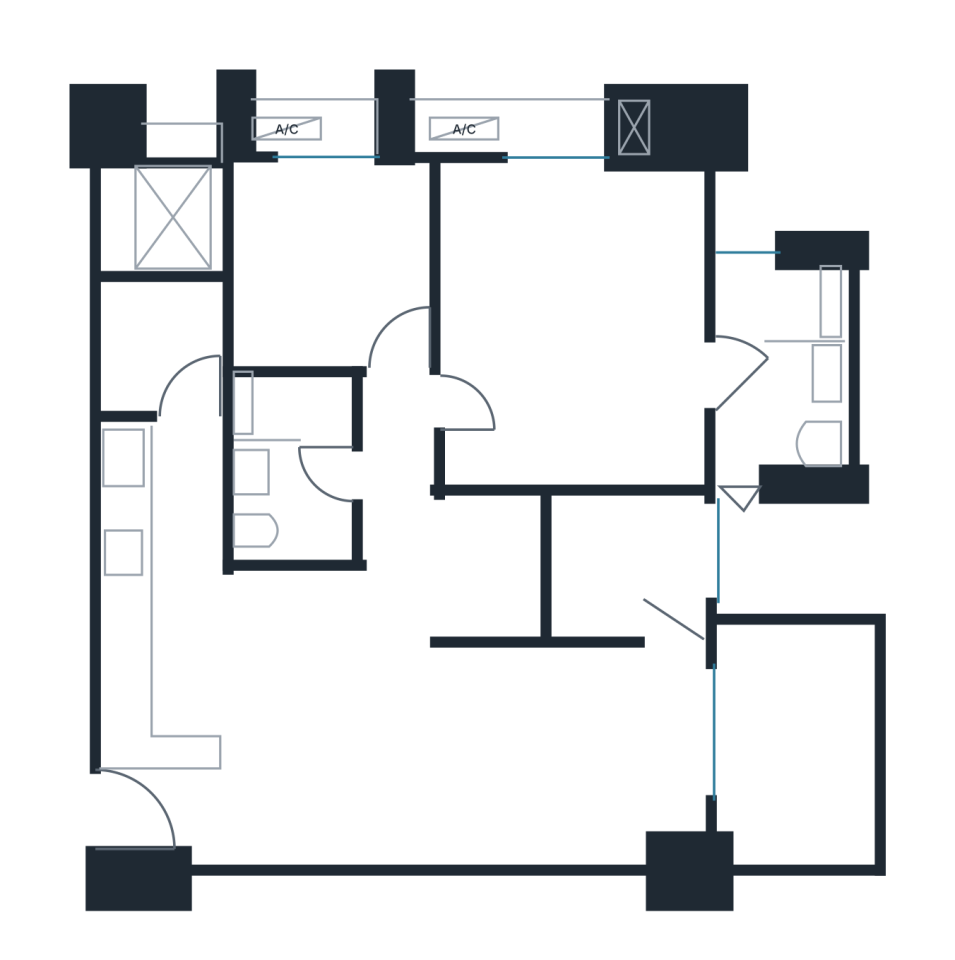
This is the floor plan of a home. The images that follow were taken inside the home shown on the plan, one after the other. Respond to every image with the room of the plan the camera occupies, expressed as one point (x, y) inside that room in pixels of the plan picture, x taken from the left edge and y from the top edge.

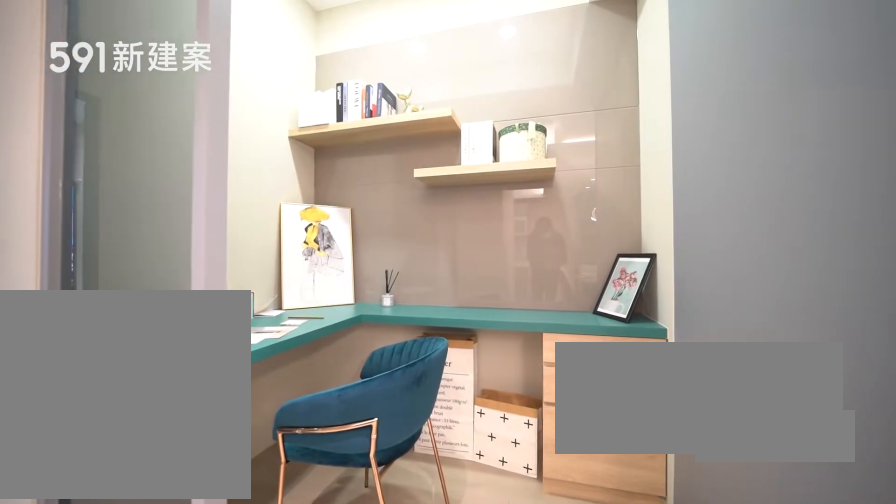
(492, 561)
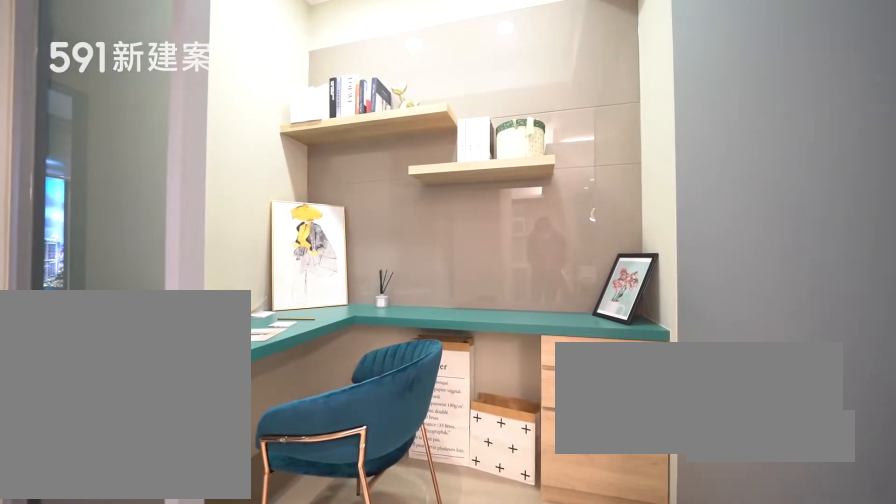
(492, 561)
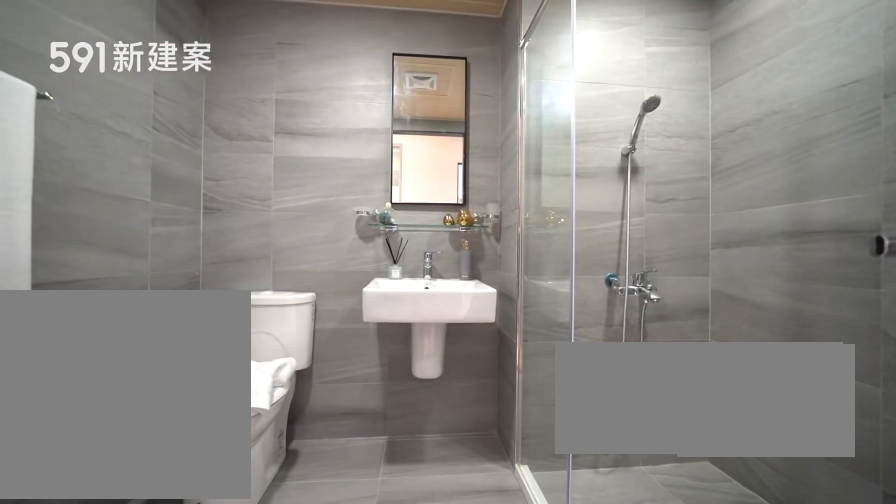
(290, 469)
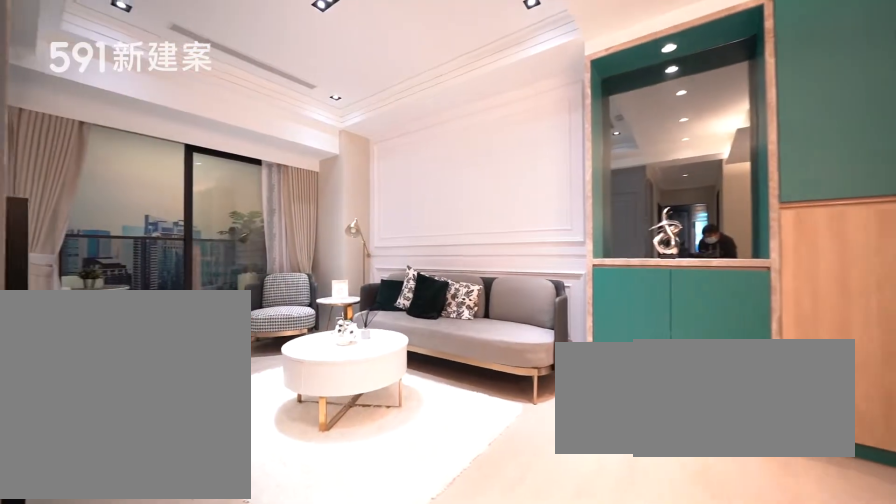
(567, 751)
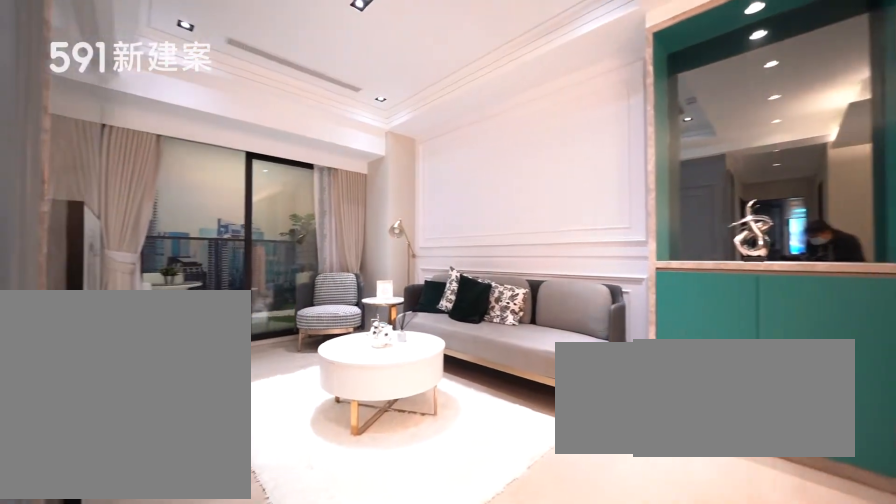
(567, 751)
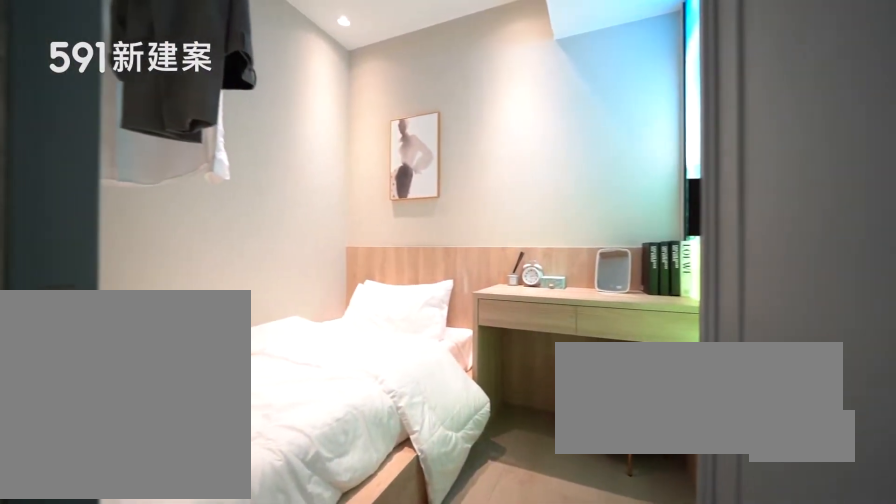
(630, 557)
